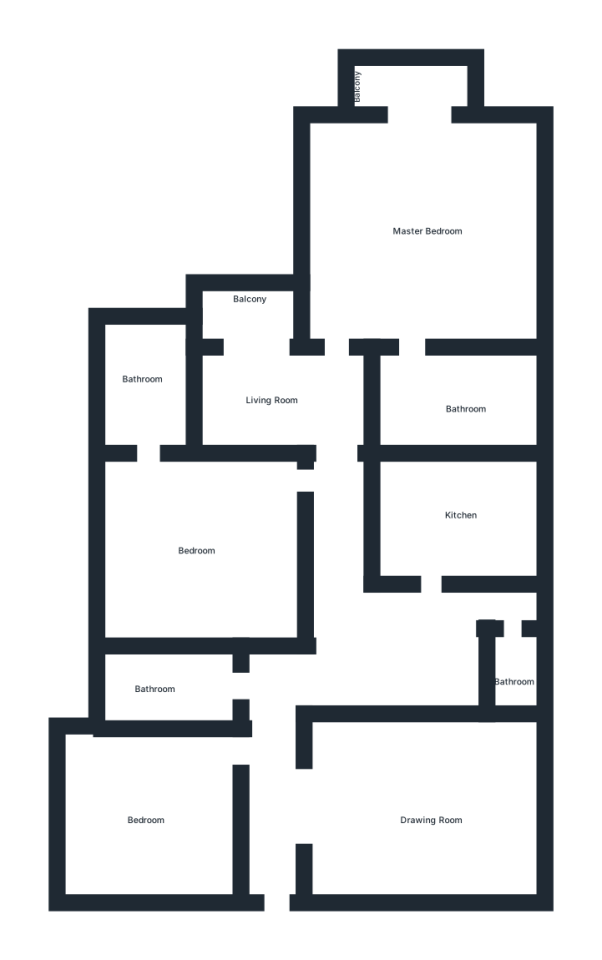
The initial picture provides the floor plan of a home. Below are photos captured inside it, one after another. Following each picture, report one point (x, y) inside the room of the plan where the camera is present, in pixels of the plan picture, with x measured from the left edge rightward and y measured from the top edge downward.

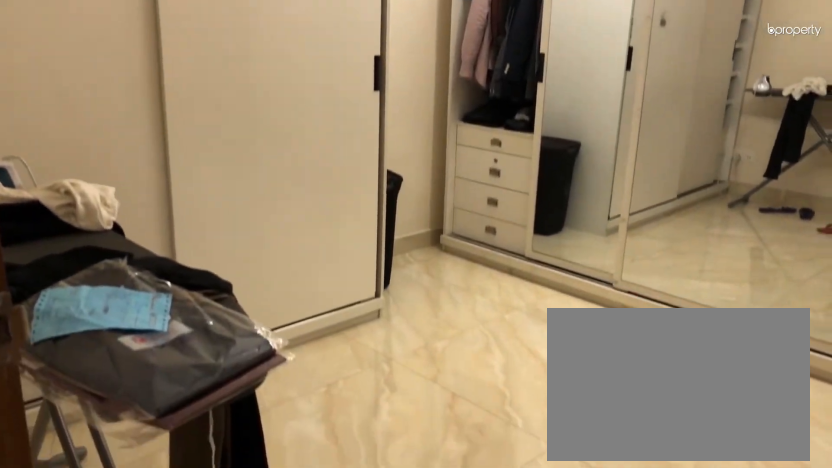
(164, 806)
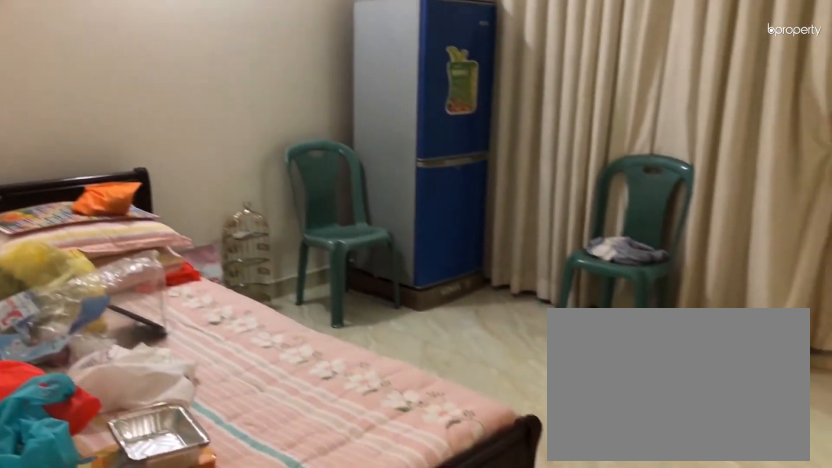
(177, 539)
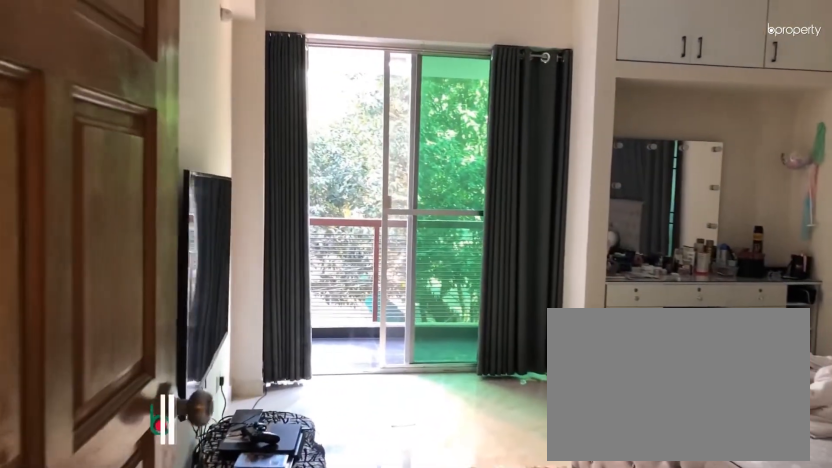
(424, 227)
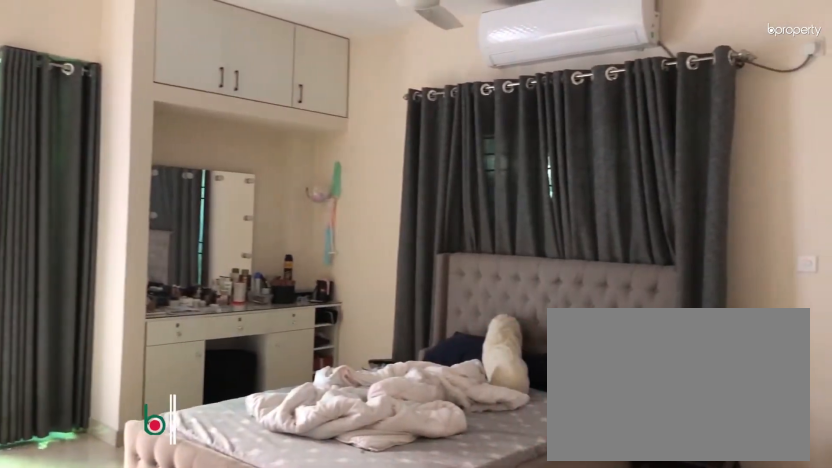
(424, 227)
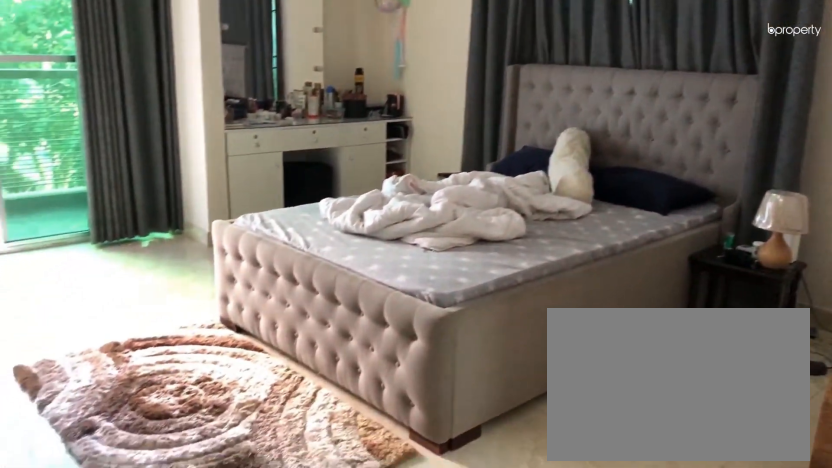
(424, 227)
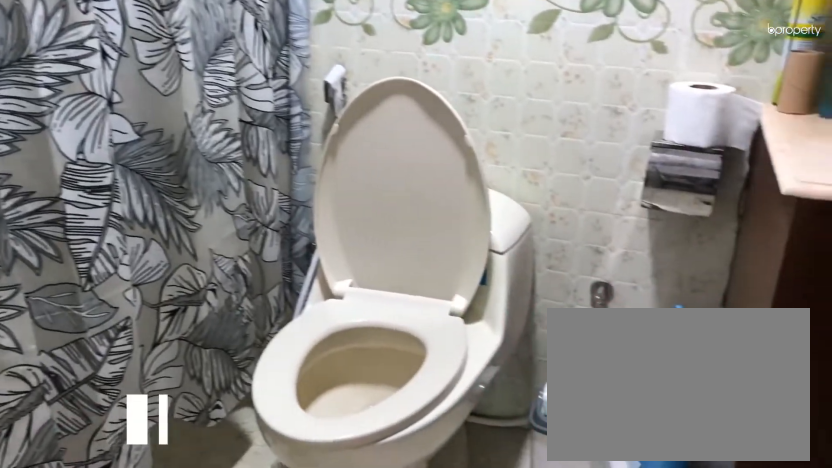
(461, 399)
